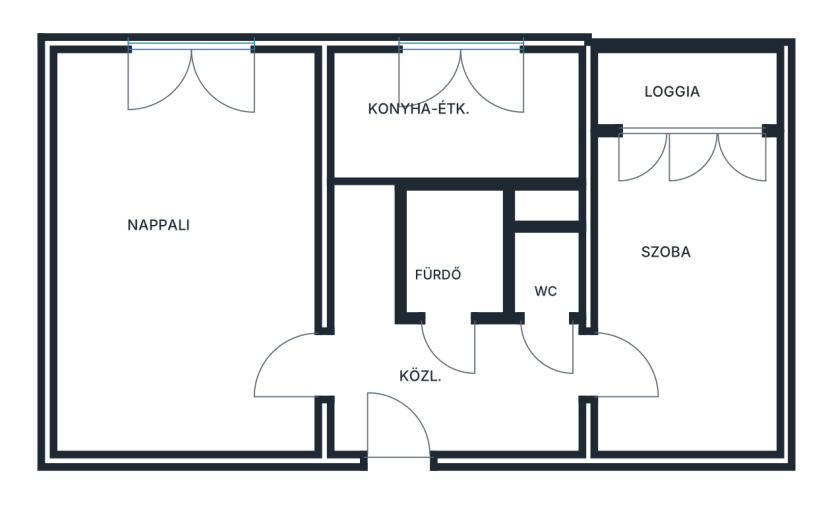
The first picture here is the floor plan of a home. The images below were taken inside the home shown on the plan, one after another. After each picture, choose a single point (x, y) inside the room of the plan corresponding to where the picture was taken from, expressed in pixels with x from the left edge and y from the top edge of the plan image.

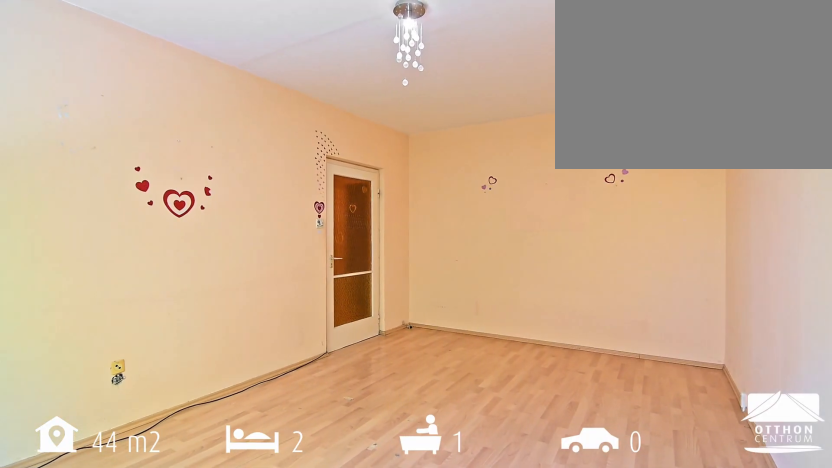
(161, 256)
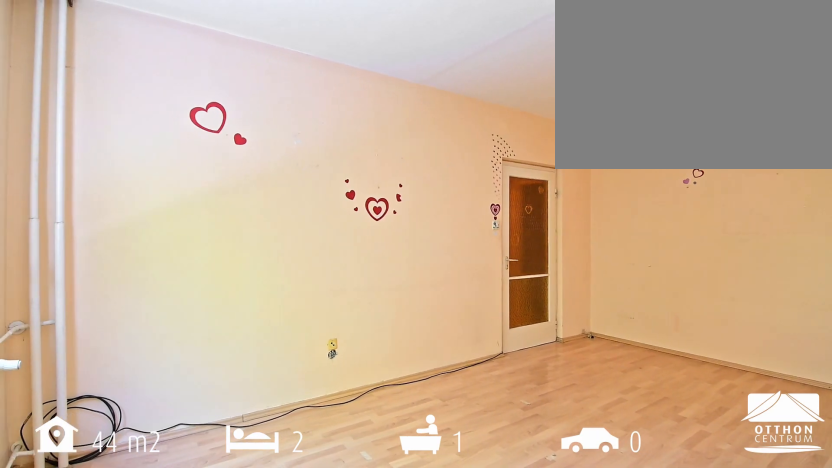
(161, 256)
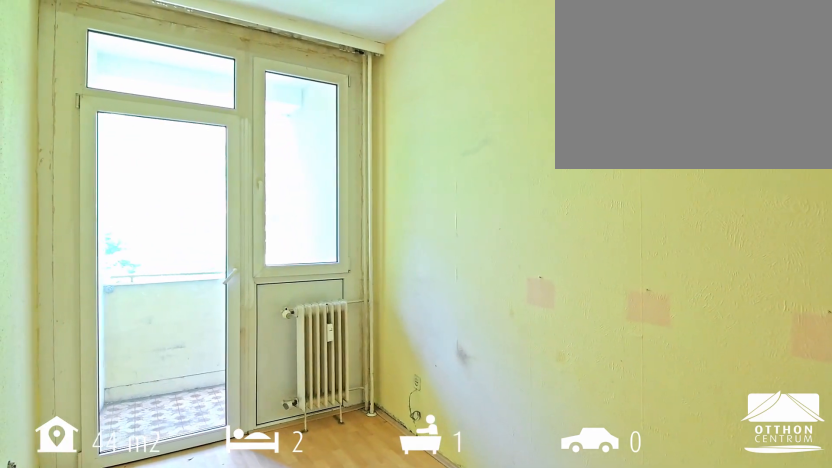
(673, 286)
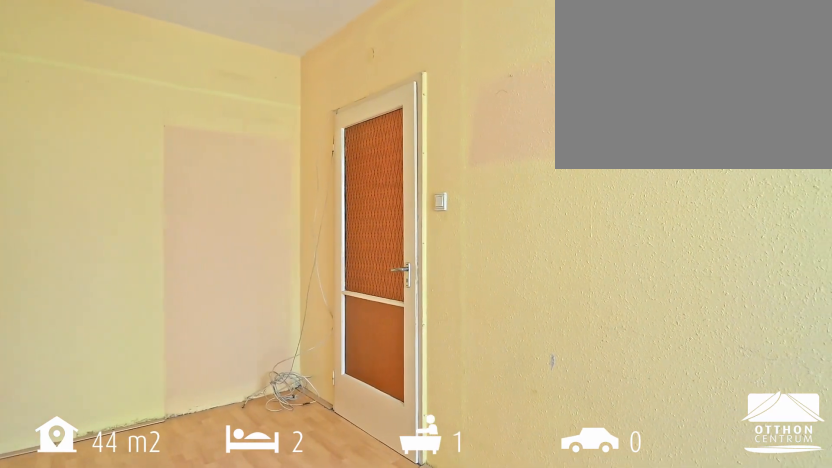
(673, 286)
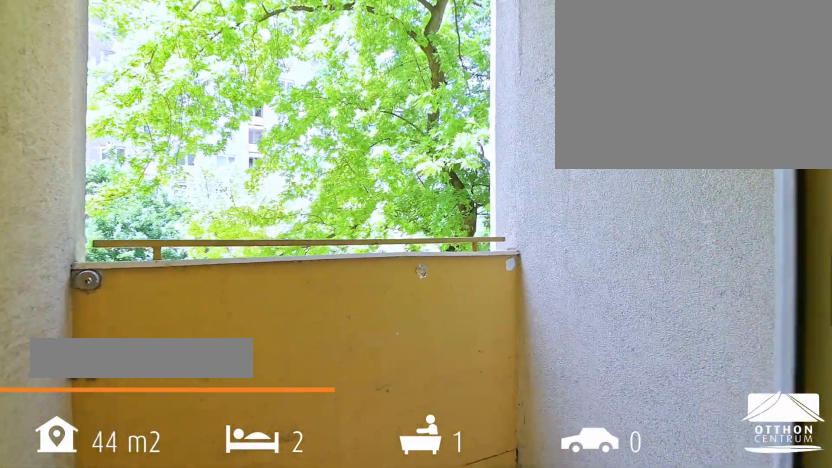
(748, 93)
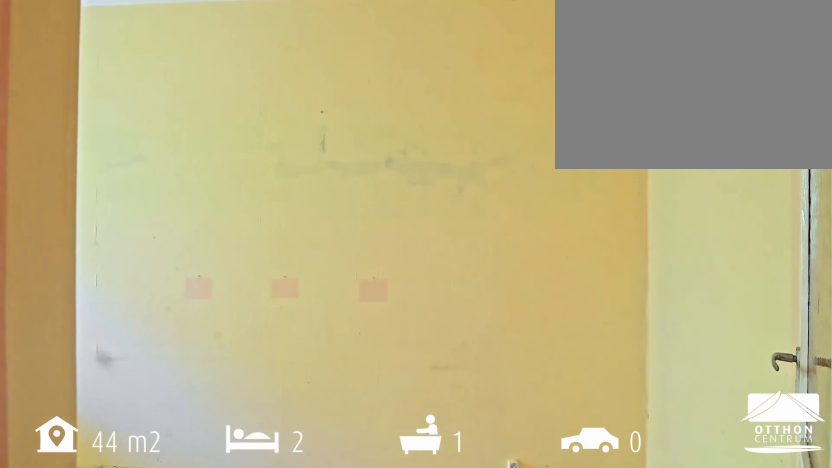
(673, 278)
